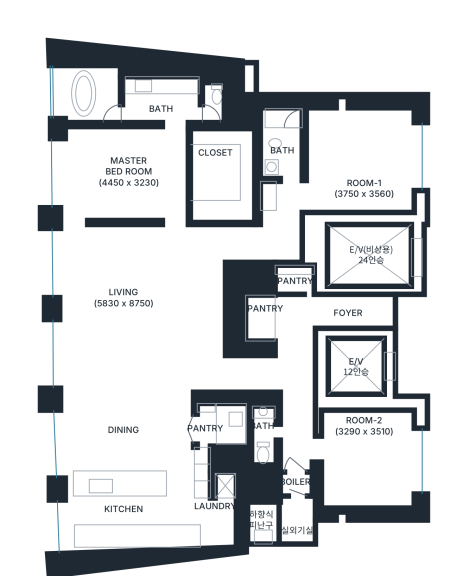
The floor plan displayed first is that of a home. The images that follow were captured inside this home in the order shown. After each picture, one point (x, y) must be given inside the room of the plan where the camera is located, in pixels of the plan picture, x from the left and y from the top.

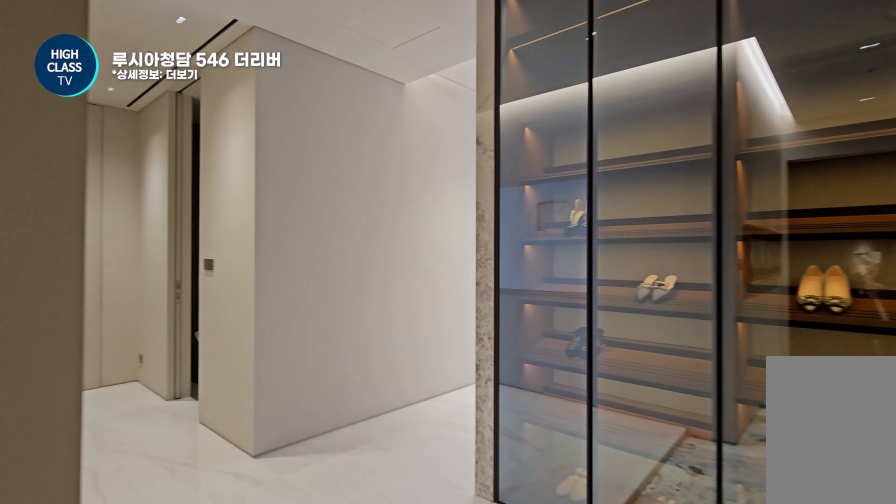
(311, 309)
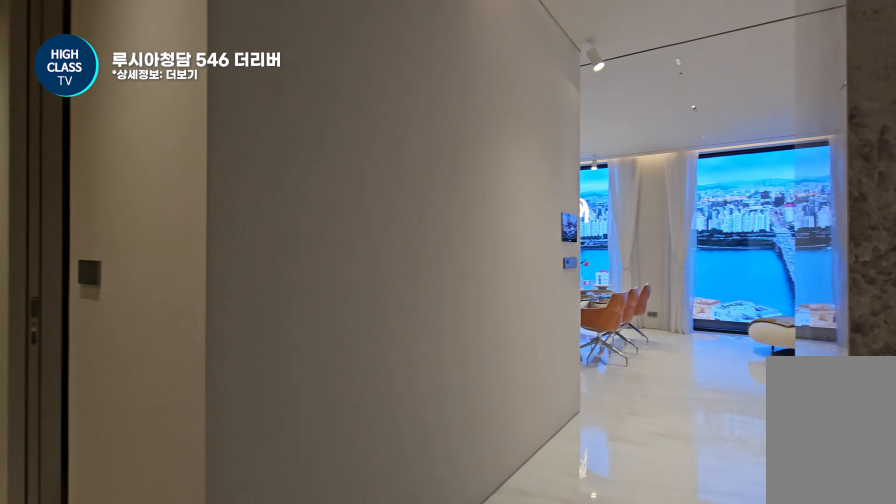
(269, 375)
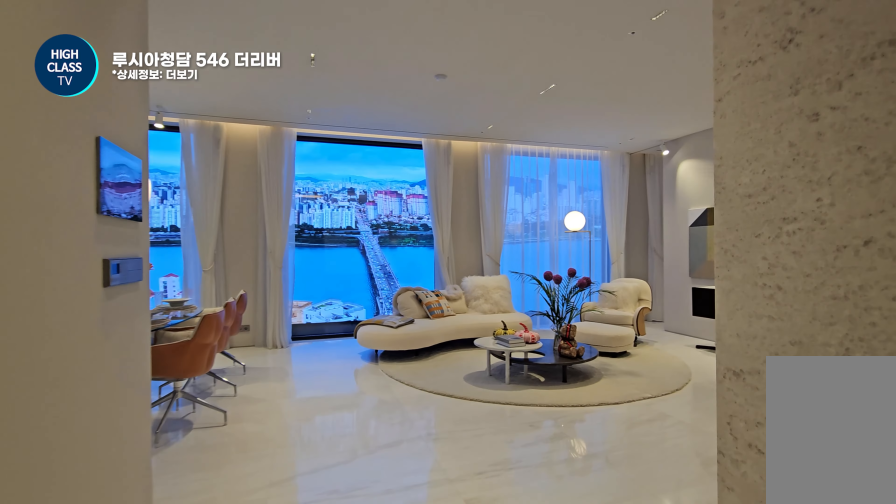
(269, 375)
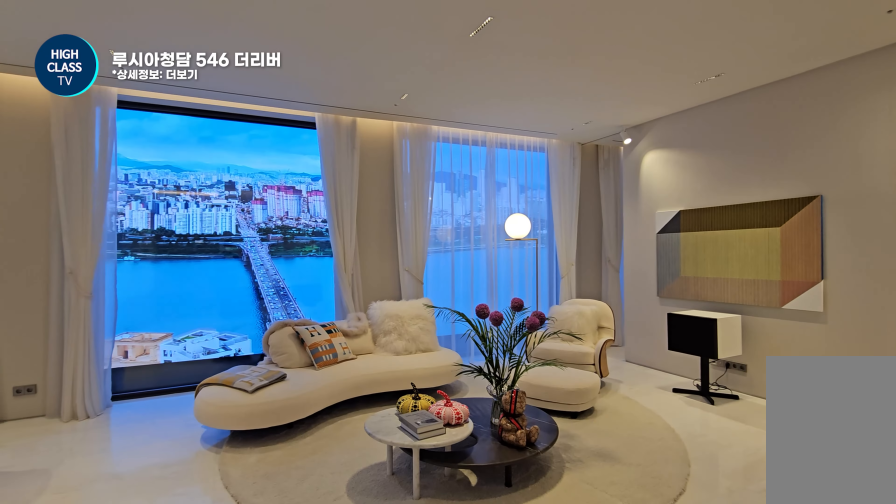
(136, 304)
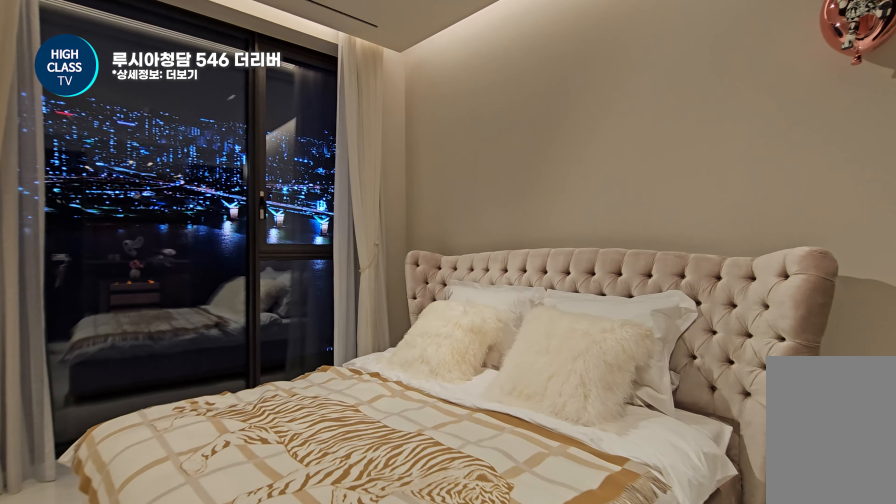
(155, 170)
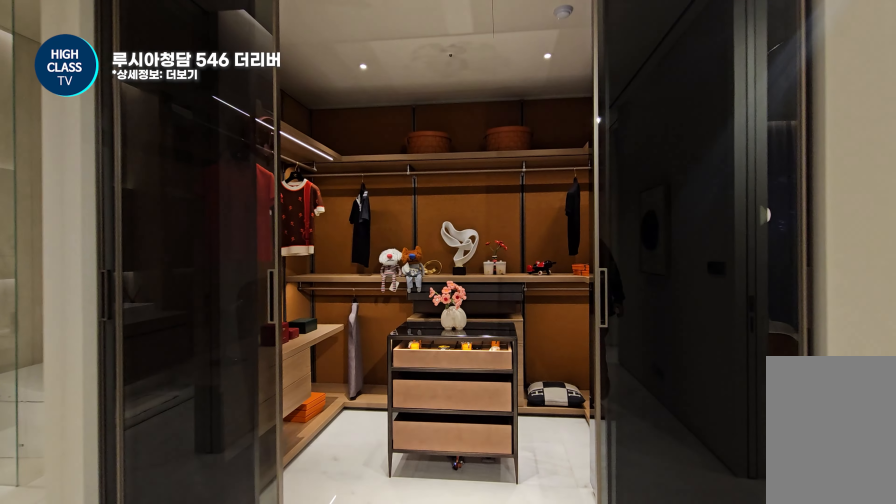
(155, 170)
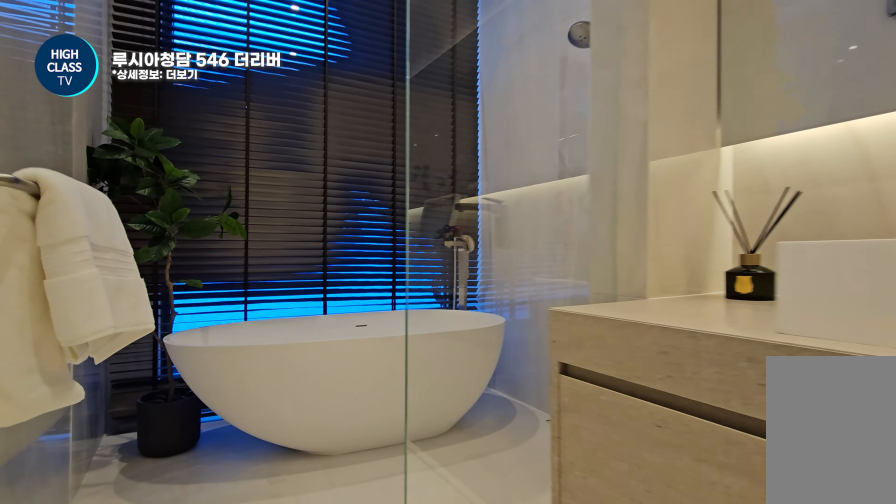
(140, 94)
